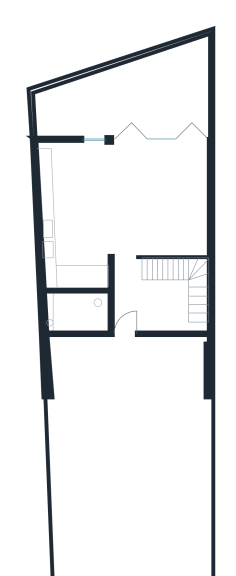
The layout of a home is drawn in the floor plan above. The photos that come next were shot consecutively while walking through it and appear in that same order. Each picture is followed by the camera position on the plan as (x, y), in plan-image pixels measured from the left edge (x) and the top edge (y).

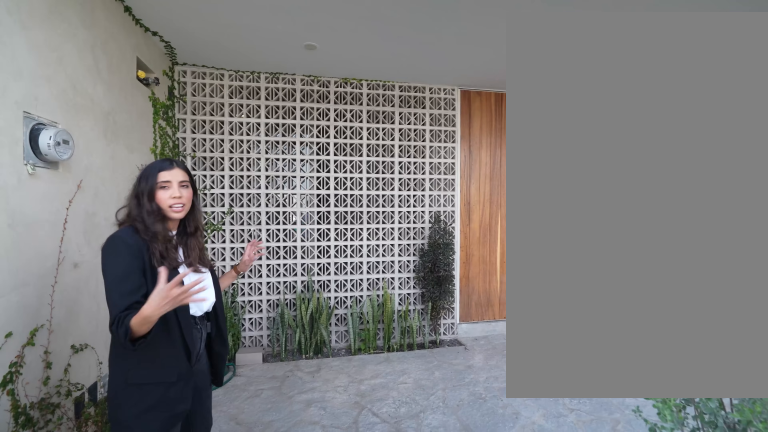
(91, 413)
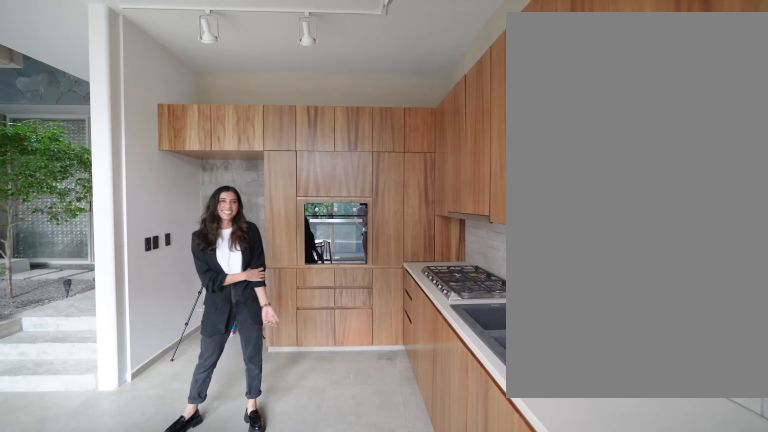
(65, 208)
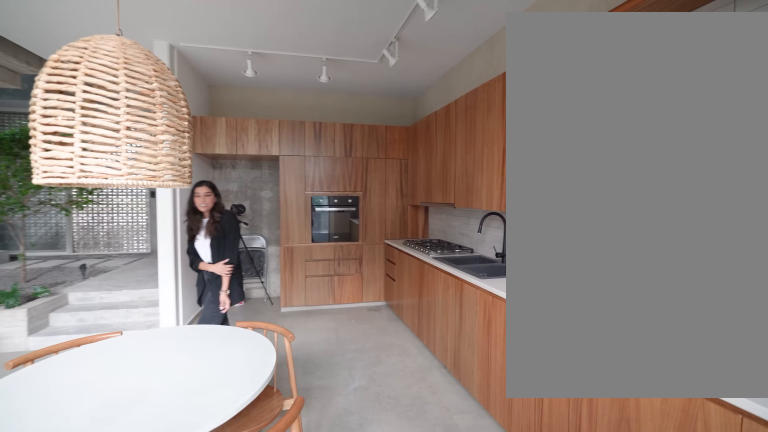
(72, 175)
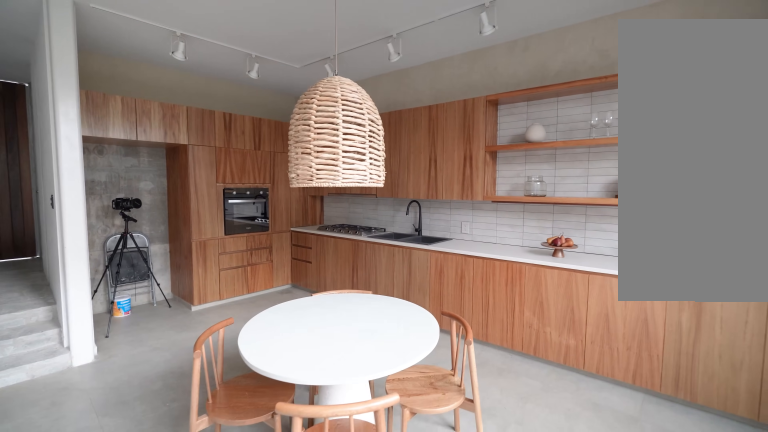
(92, 162)
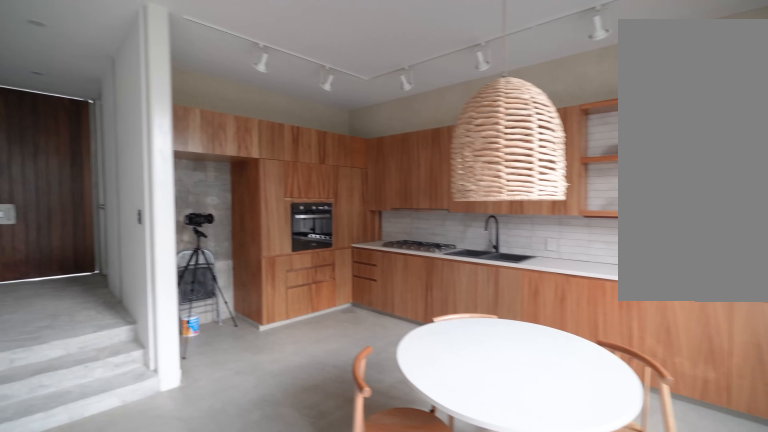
(108, 166)
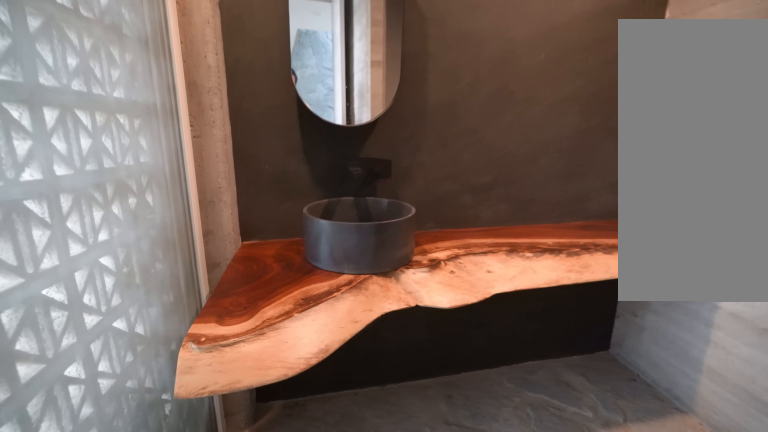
(66, 320)
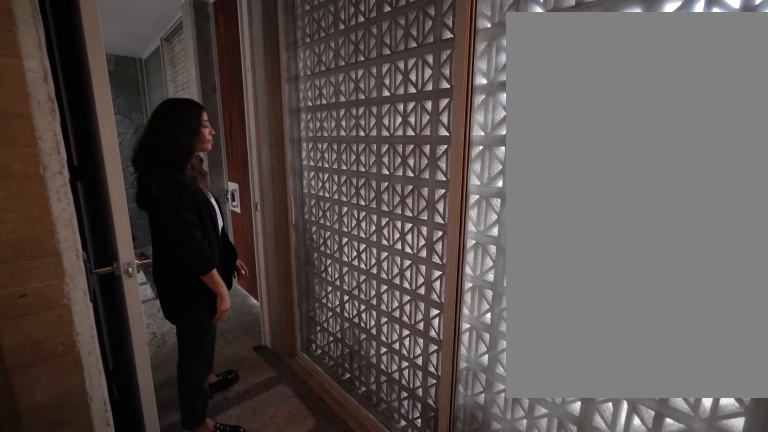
(61, 299)
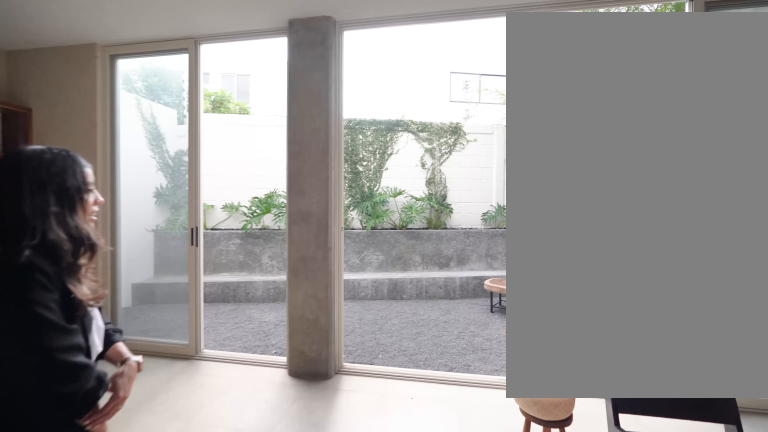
(130, 183)
